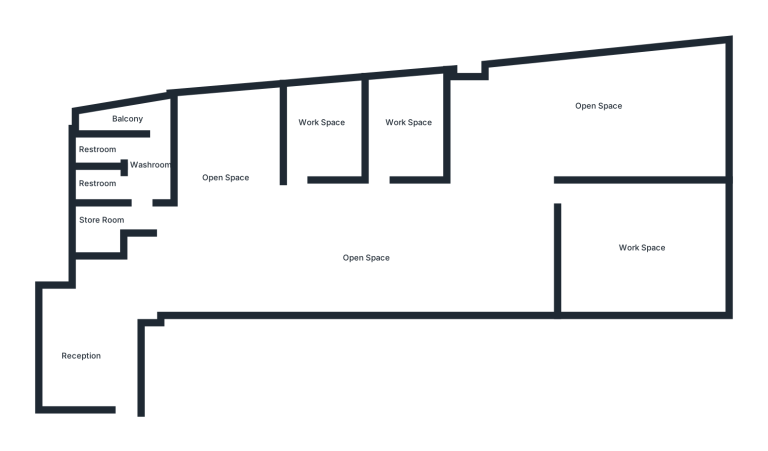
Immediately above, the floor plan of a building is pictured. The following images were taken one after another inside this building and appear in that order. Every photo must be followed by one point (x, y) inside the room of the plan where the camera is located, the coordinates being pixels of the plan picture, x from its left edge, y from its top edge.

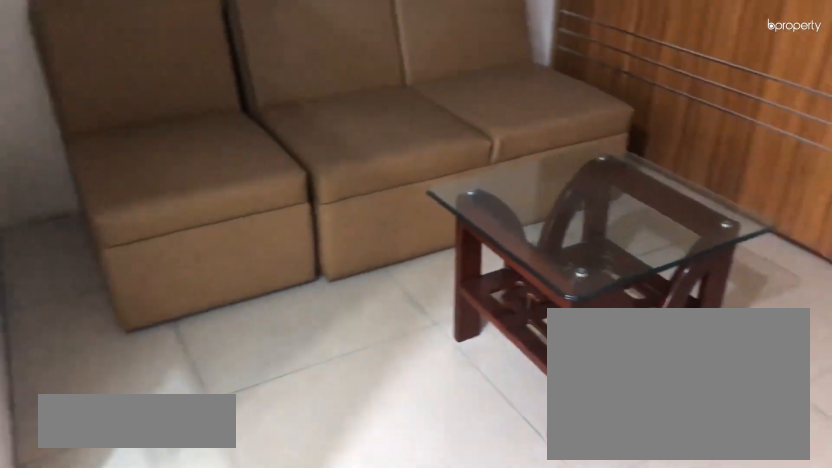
(88, 338)
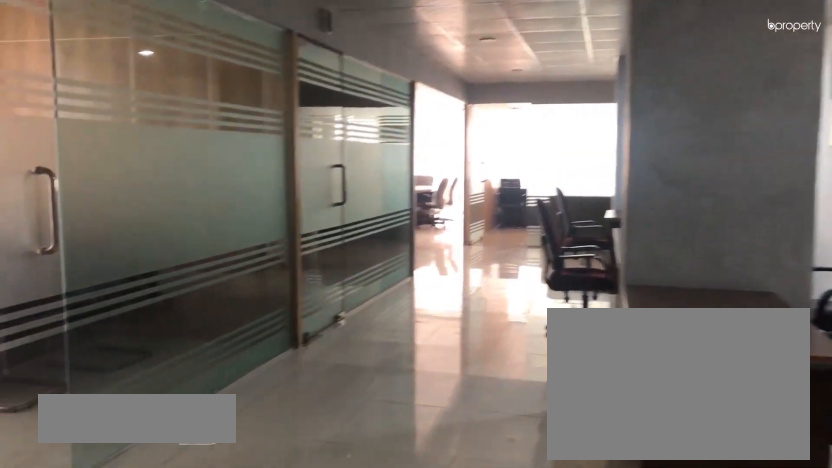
(350, 262)
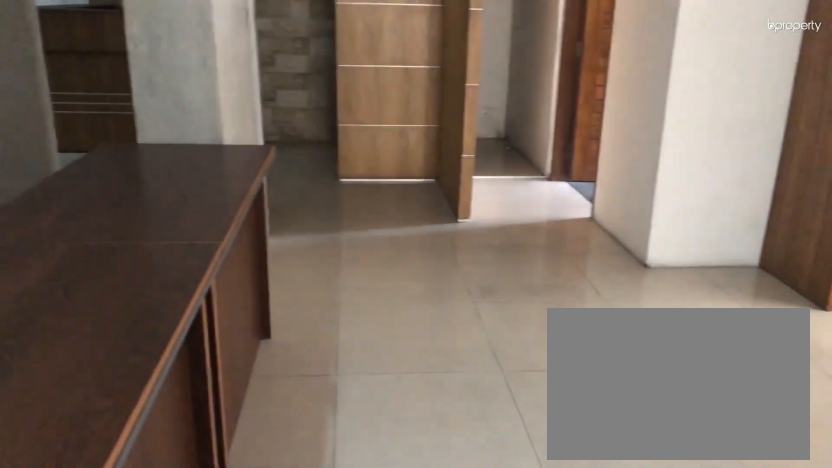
(350, 262)
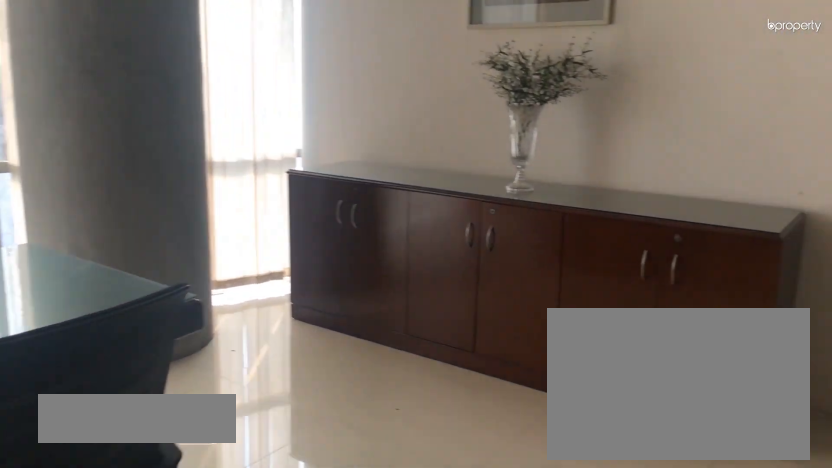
(633, 238)
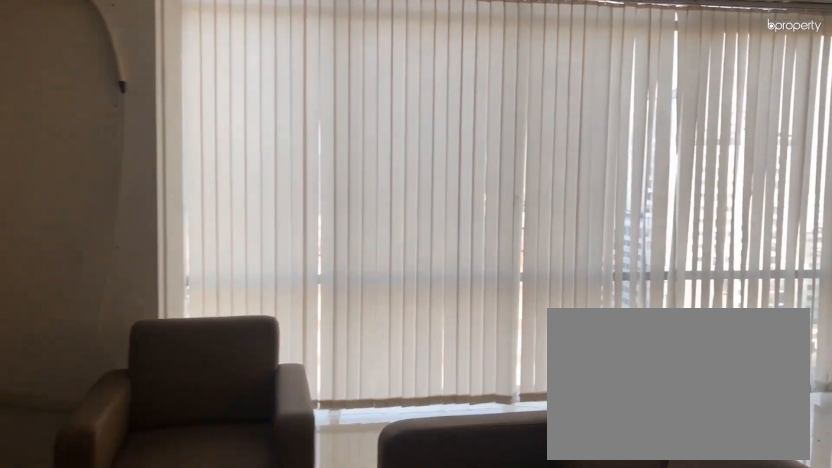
(540, 133)
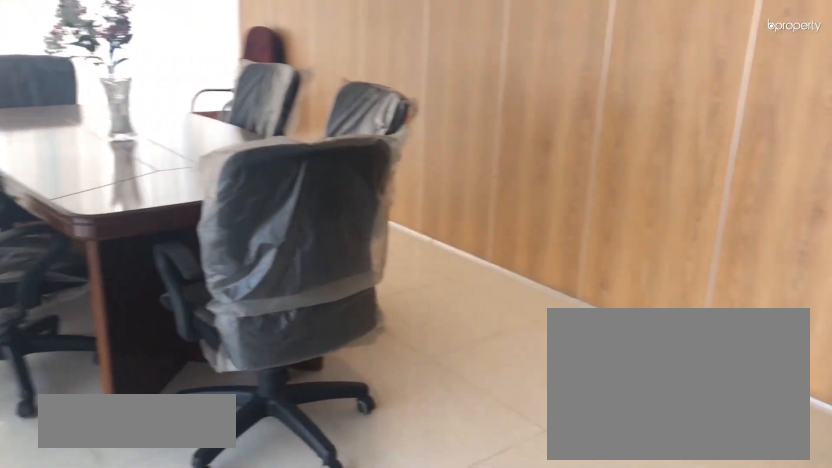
(608, 116)
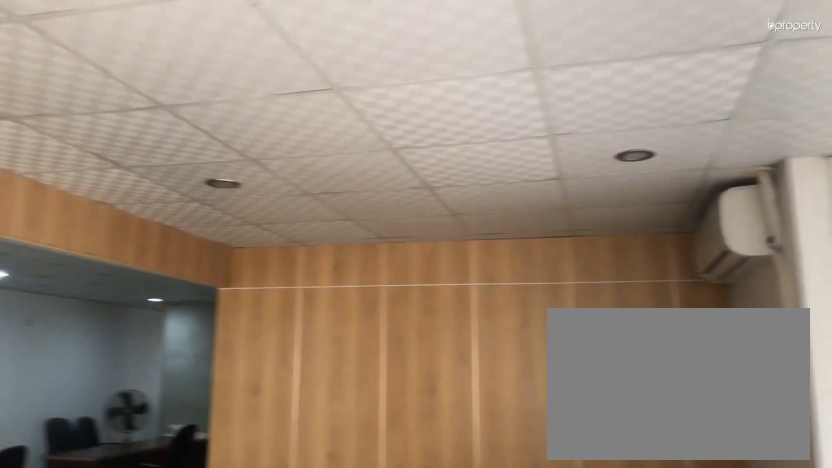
(608, 116)
